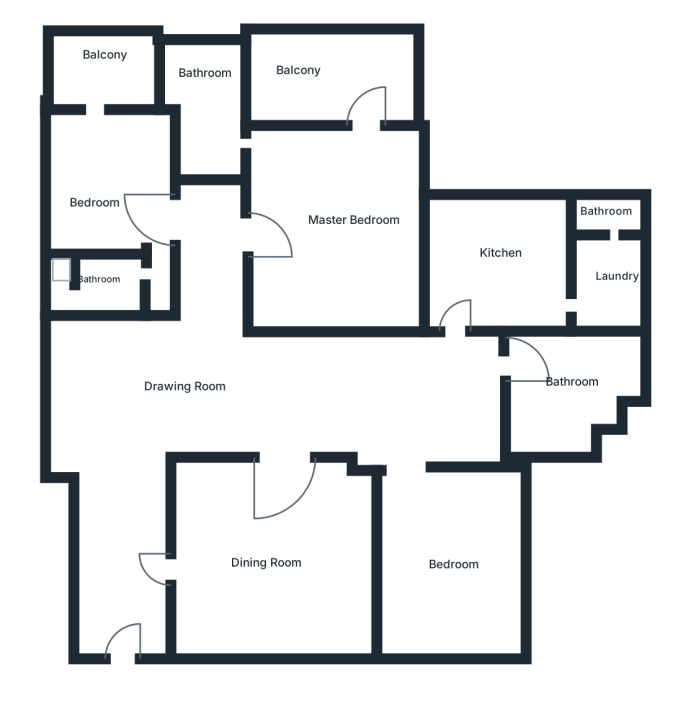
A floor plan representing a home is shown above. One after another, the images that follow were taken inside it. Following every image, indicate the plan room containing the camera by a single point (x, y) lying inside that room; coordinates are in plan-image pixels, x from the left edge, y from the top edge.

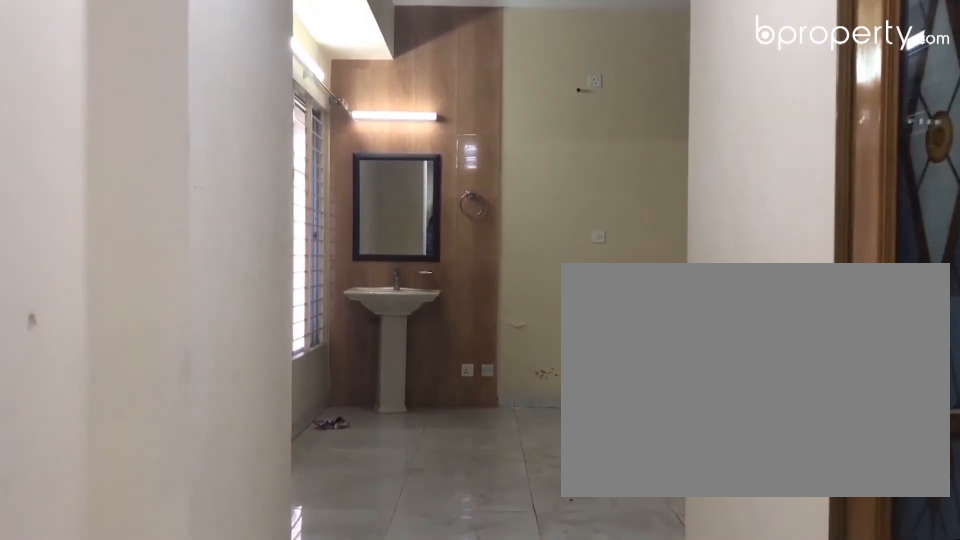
(121, 442)
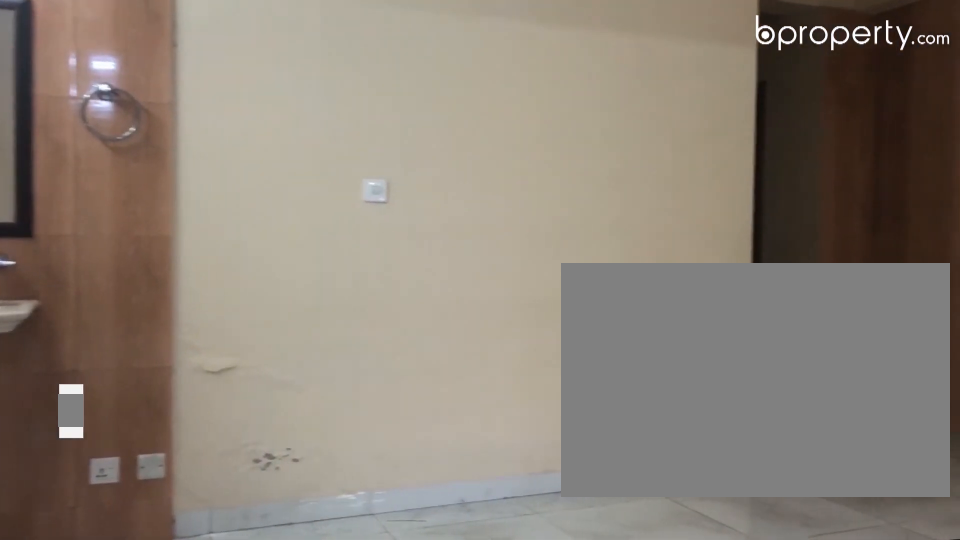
(233, 395)
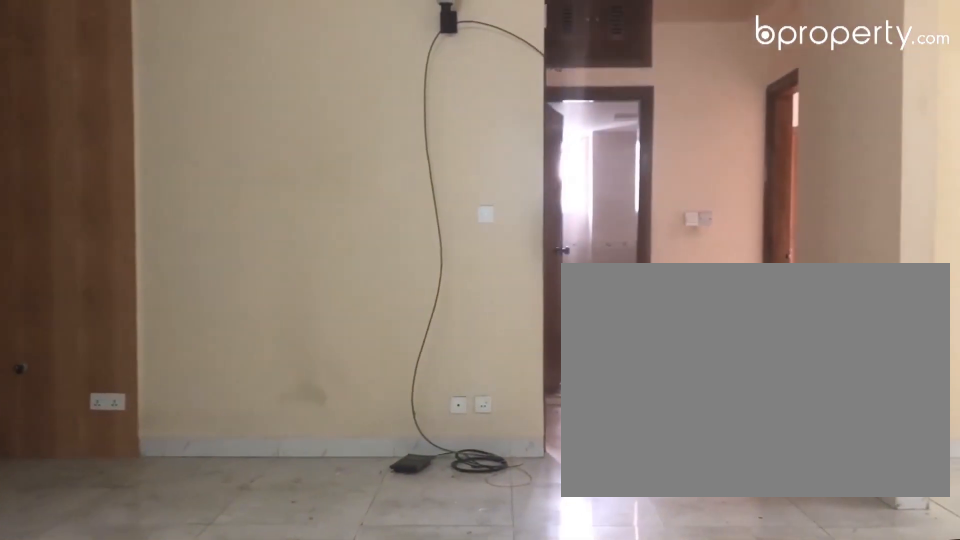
(233, 395)
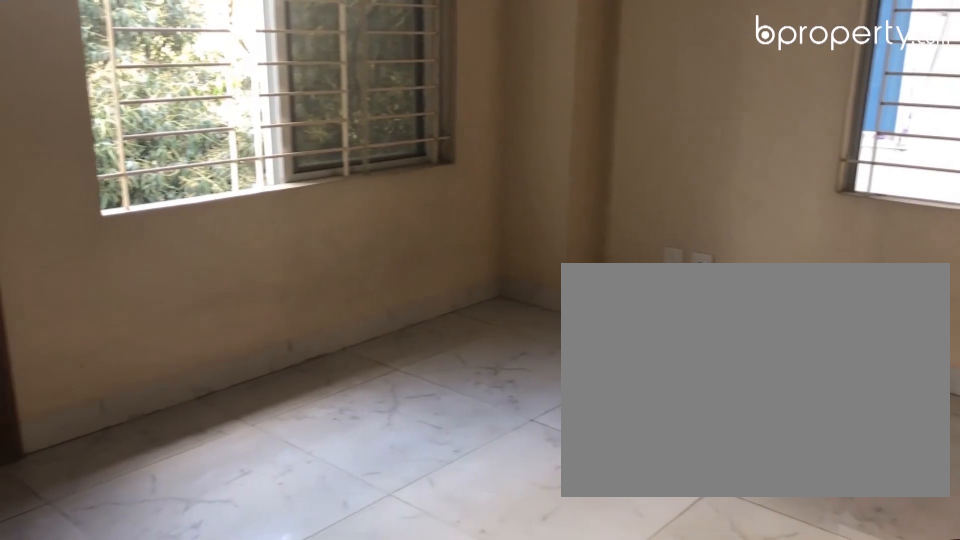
(438, 538)
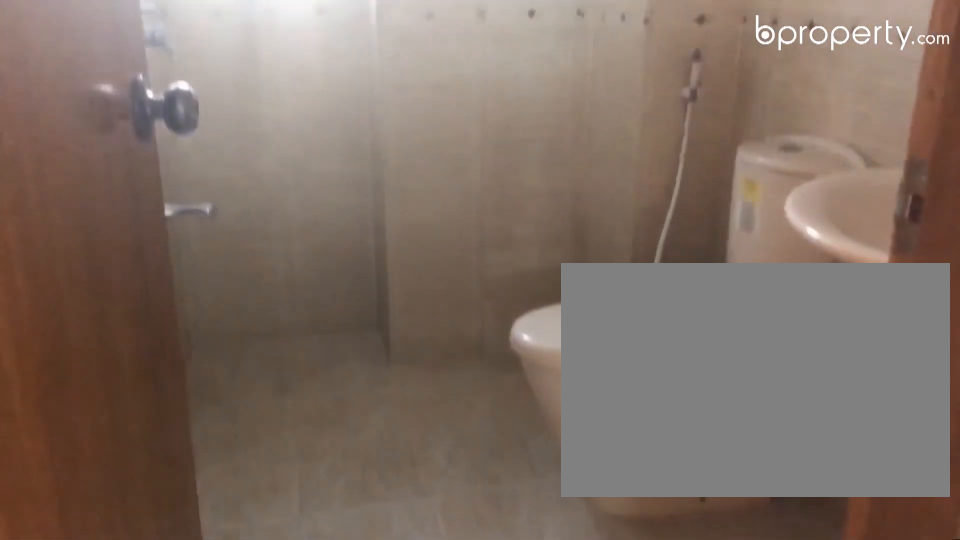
(577, 376)
